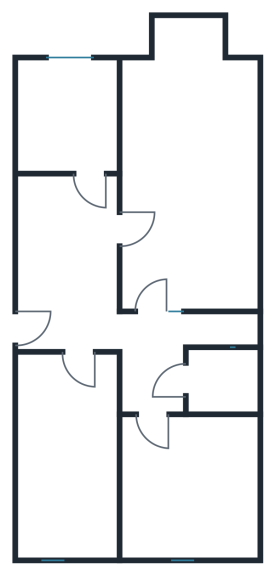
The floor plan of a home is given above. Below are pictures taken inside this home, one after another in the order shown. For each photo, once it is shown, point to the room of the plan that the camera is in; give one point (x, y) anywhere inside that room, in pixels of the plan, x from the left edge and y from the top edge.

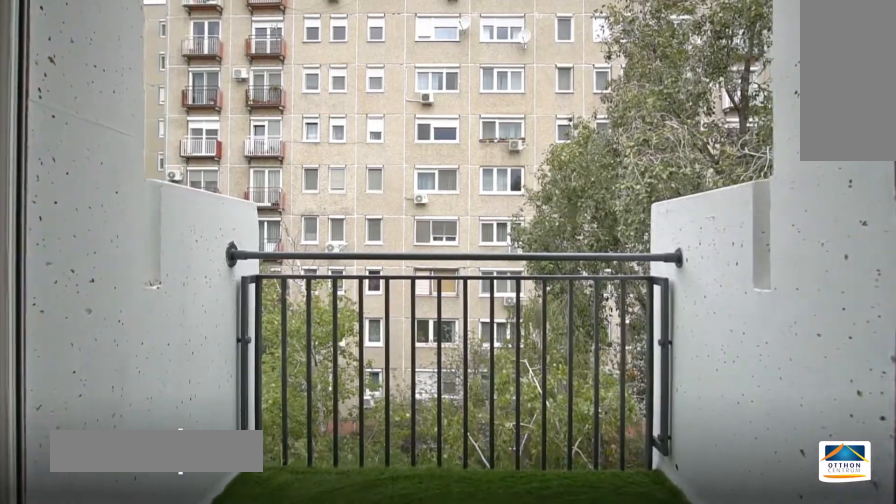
(187, 37)
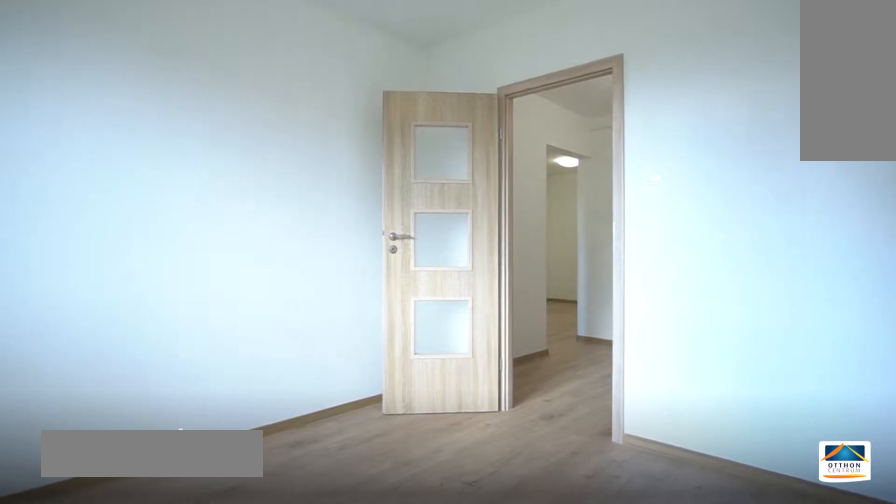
(195, 488)
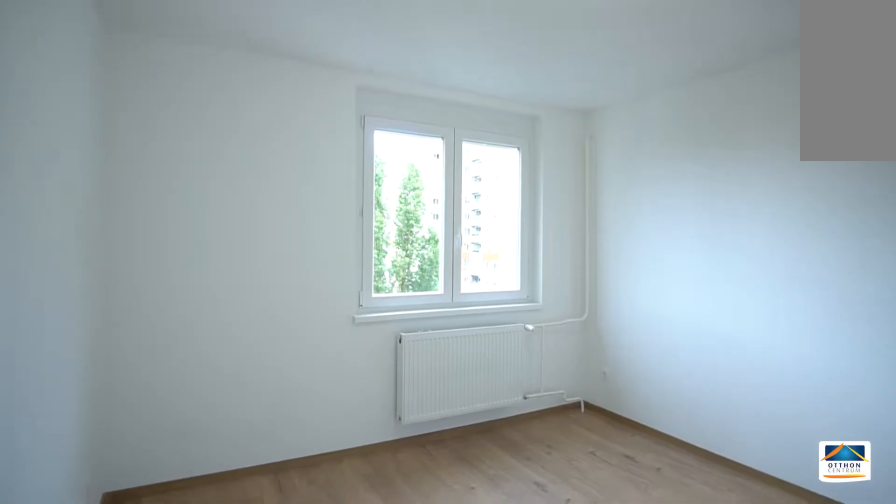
(196, 488)
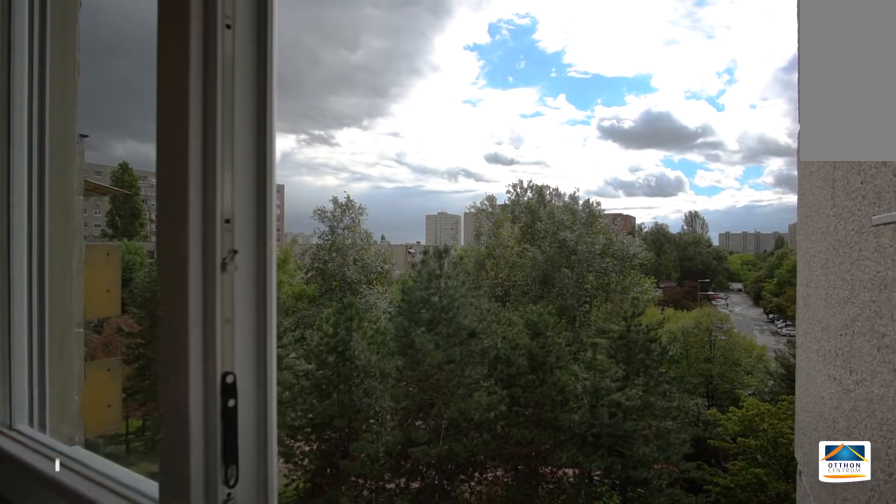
(66, 487)
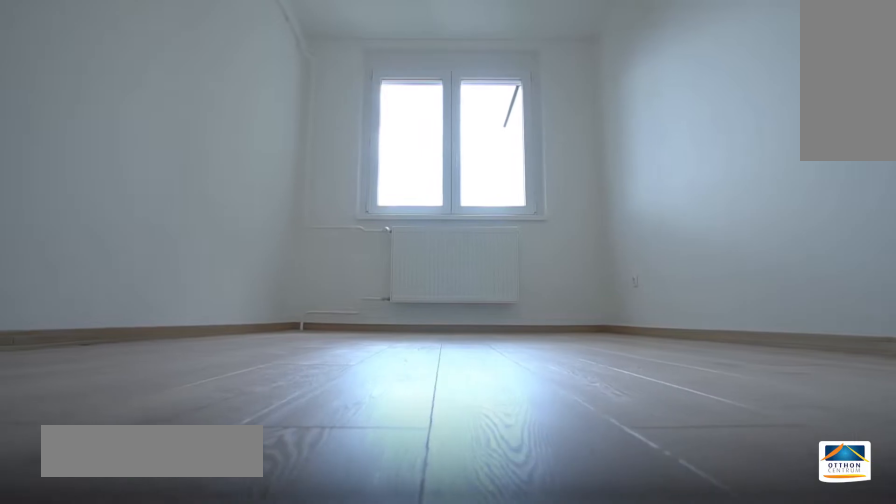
(66, 487)
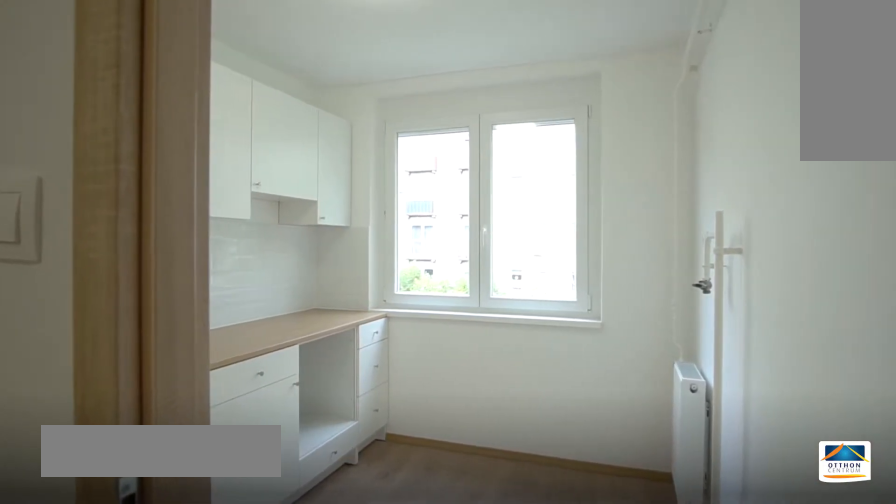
(72, 117)
